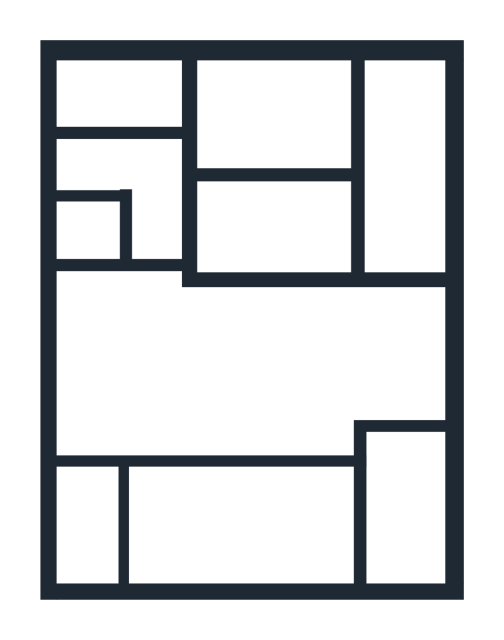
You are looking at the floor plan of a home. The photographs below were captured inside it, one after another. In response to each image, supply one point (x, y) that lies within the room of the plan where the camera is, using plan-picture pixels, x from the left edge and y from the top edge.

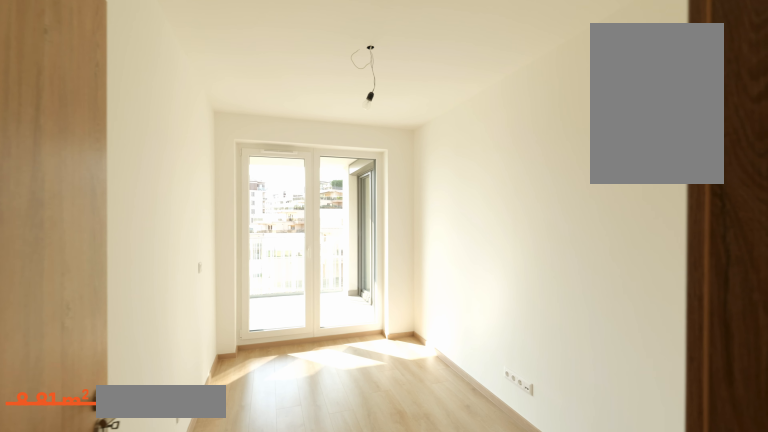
(255, 214)
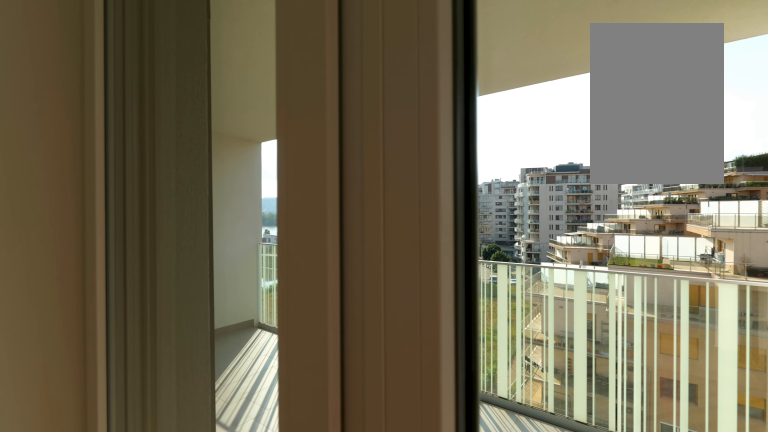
(255, 214)
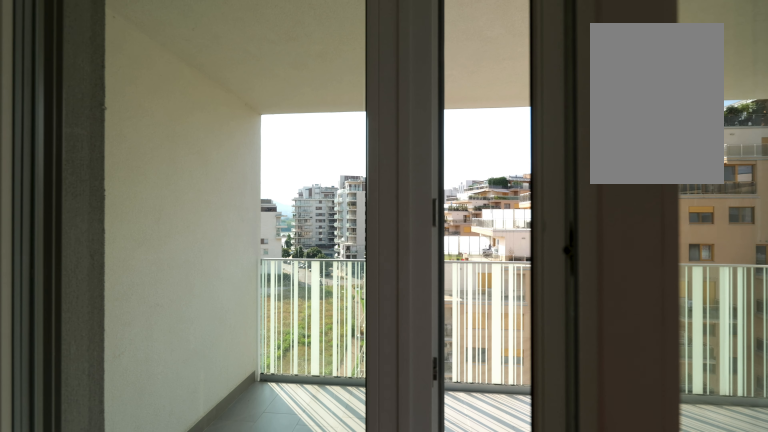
(237, 128)
